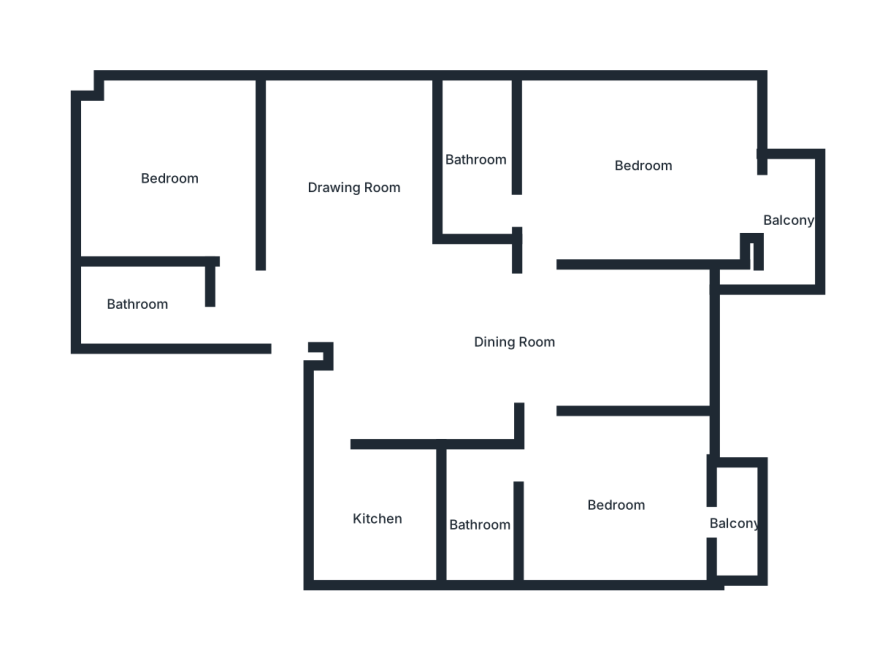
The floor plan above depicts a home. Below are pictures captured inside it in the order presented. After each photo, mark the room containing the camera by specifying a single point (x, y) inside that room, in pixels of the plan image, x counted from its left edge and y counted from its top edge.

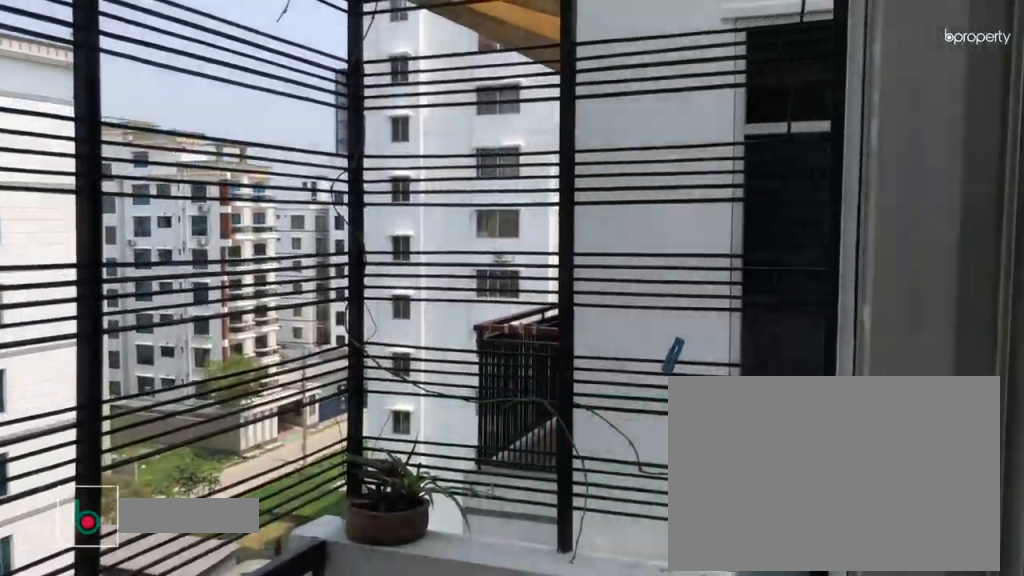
(740, 524)
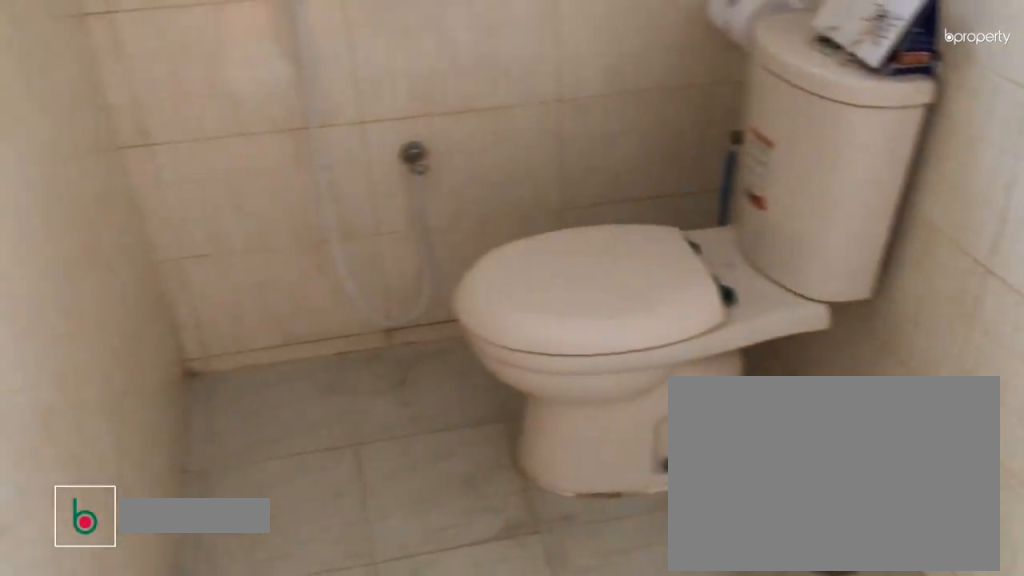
(481, 526)
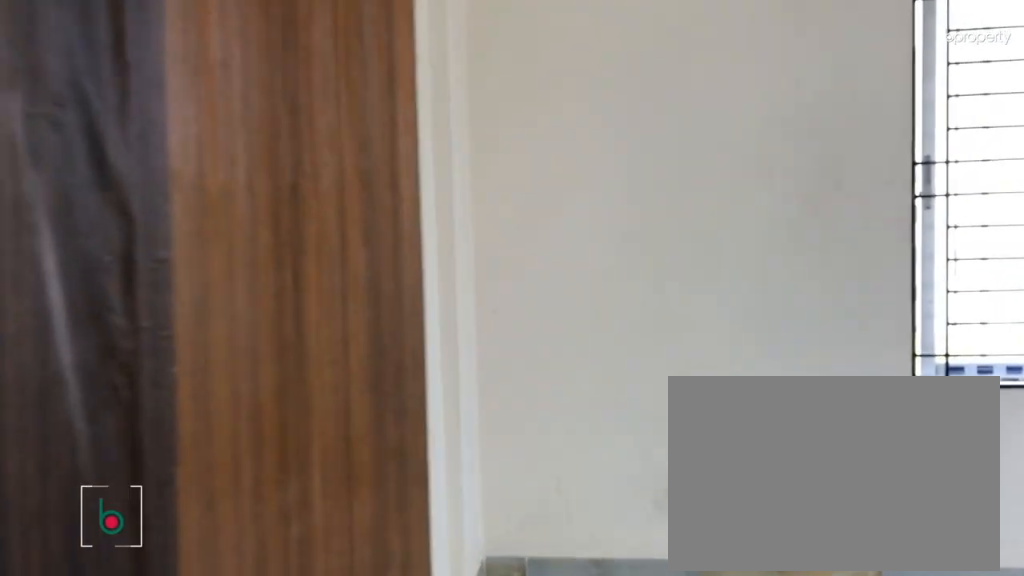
(644, 167)
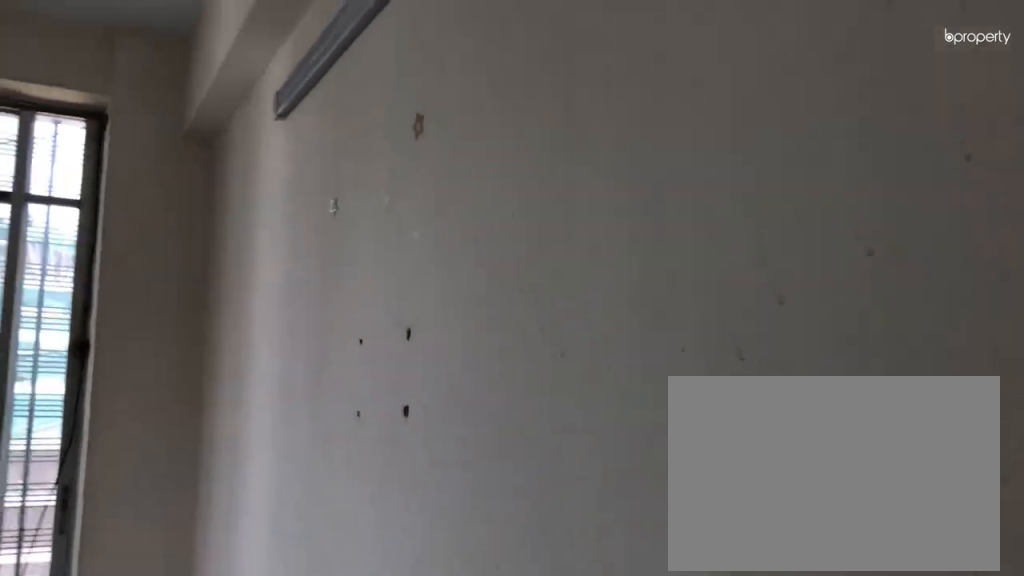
(644, 167)
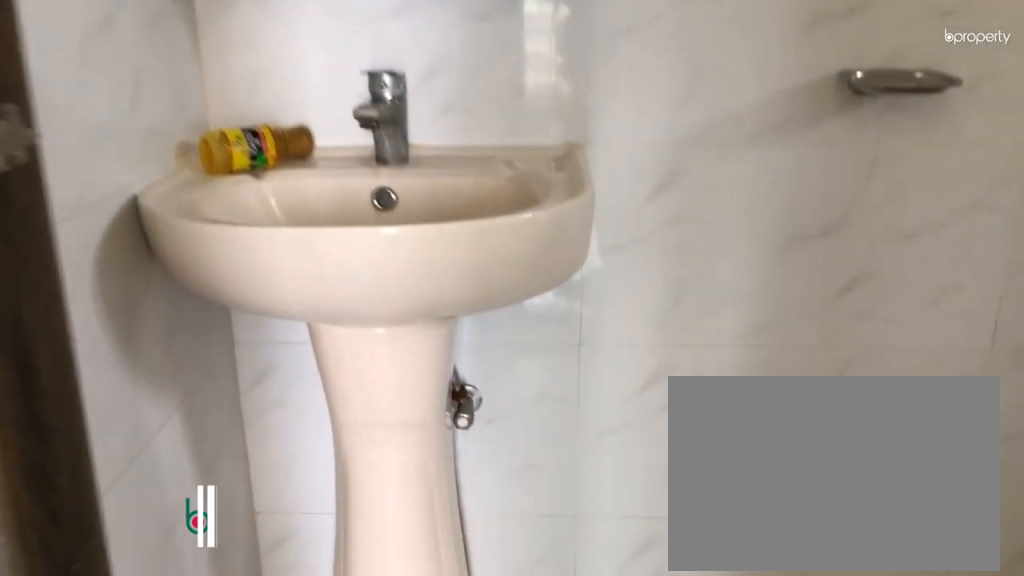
(477, 161)
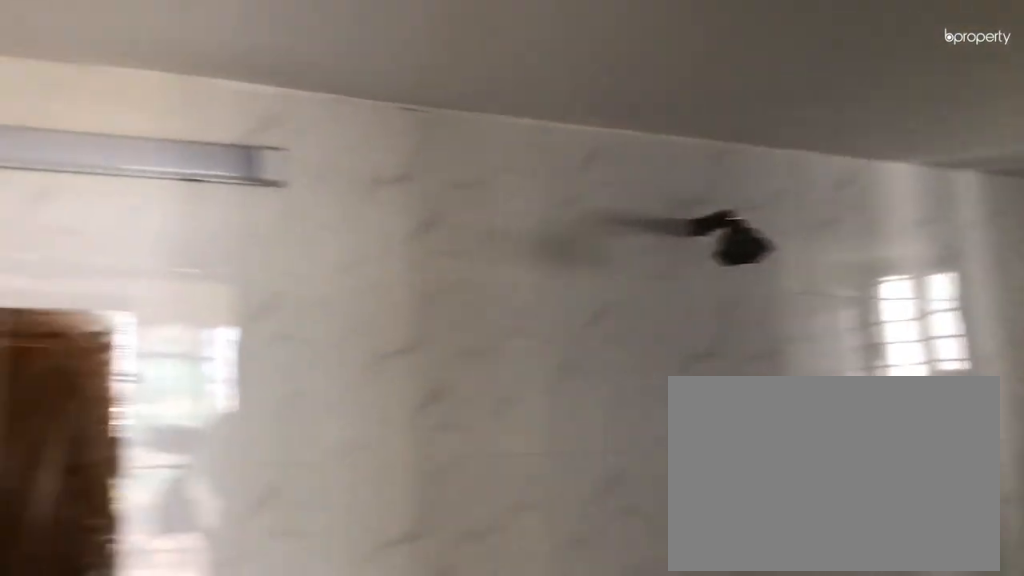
(477, 161)
